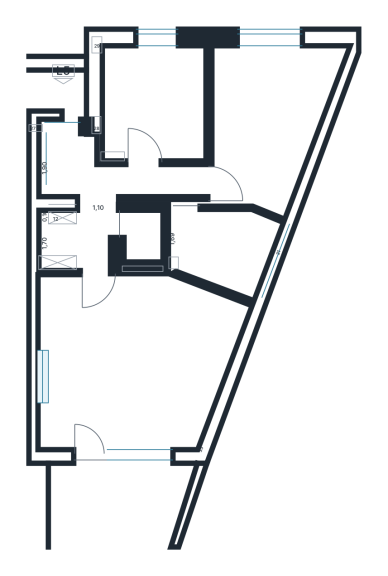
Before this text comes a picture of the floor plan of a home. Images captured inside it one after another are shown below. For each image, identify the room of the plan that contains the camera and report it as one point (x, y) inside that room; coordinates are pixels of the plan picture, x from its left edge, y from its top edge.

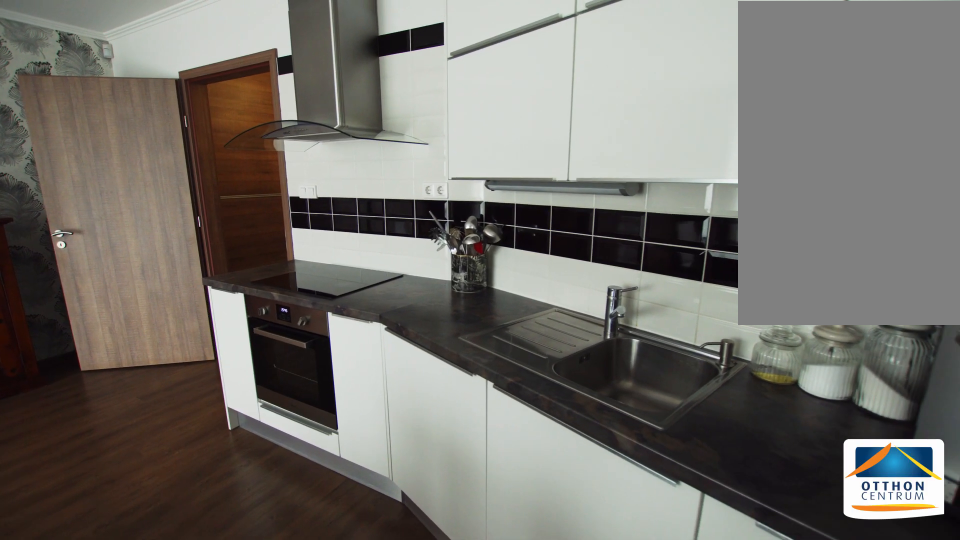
(135, 363)
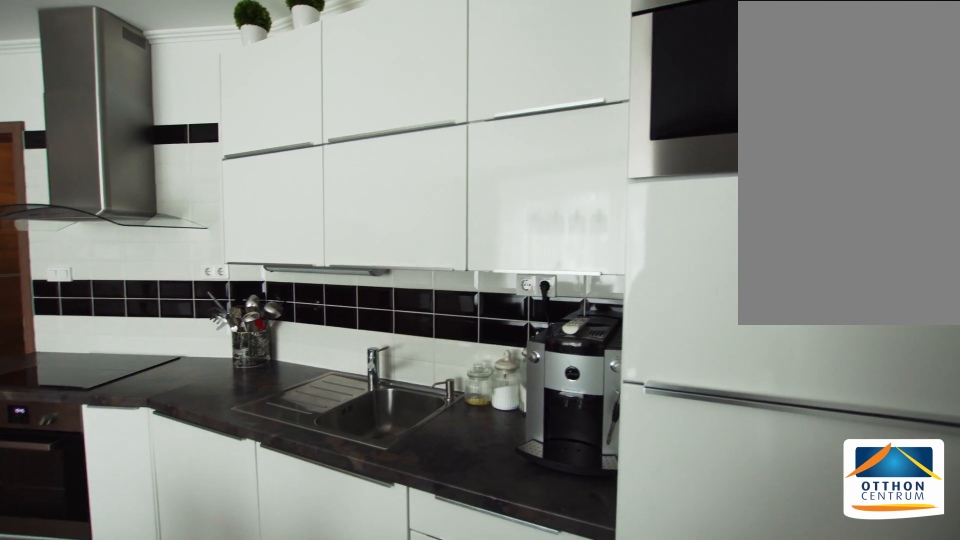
(135, 363)
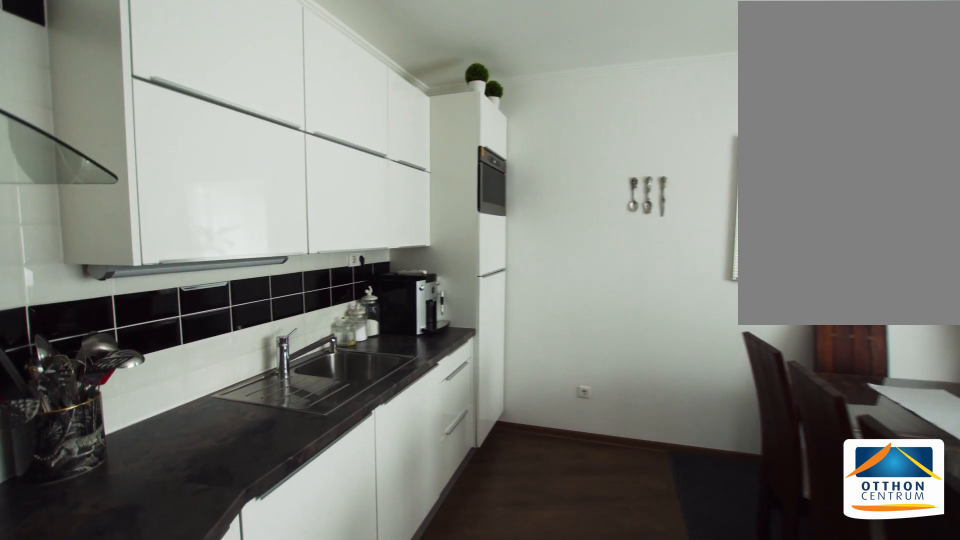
(135, 363)
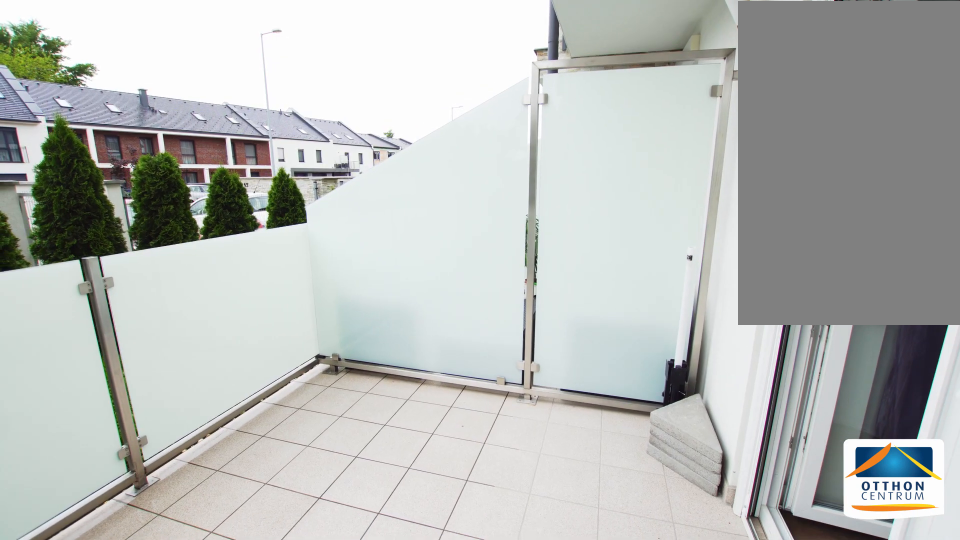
(135, 507)
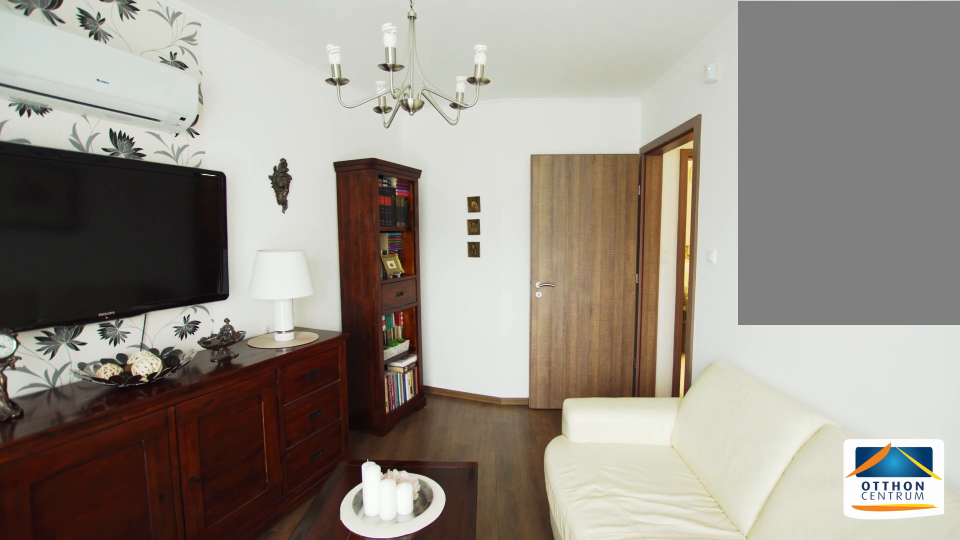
(218, 124)
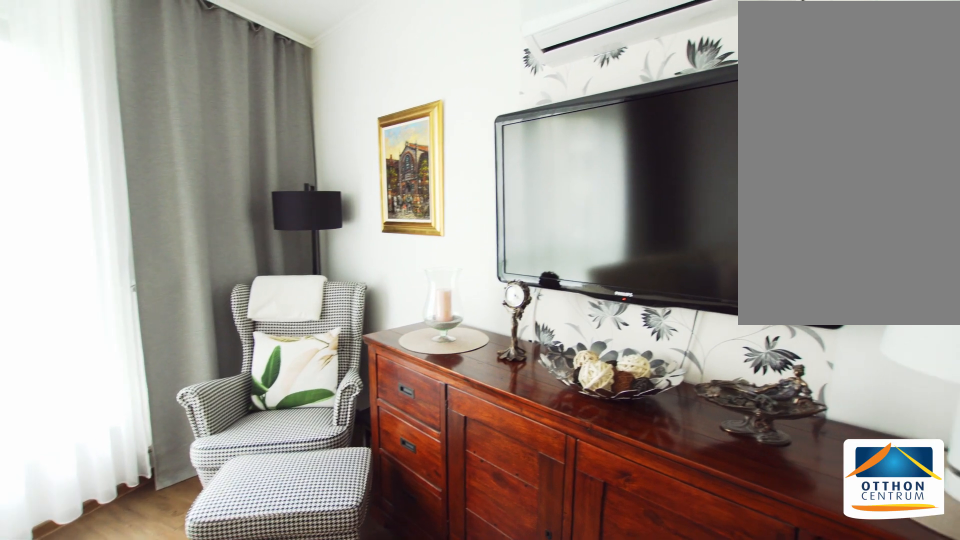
(218, 125)
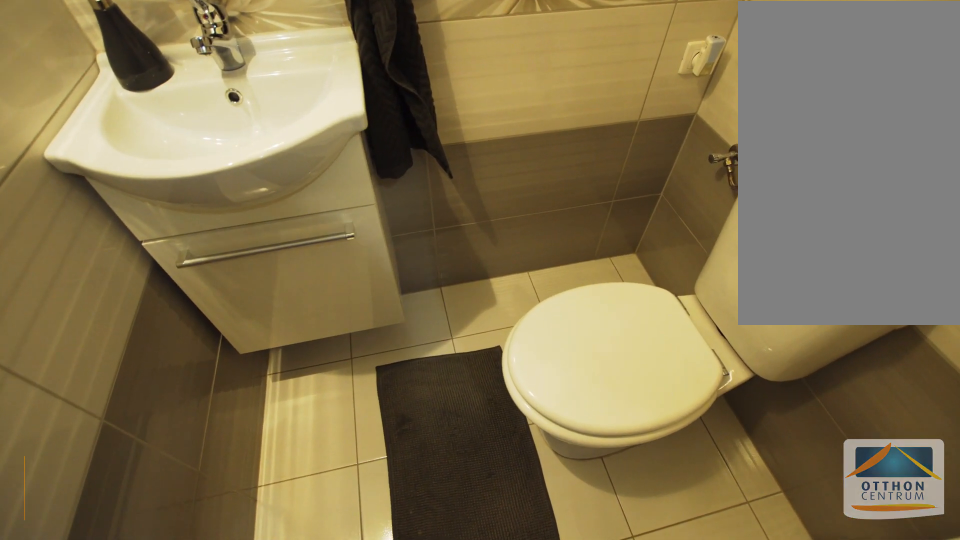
(141, 233)
